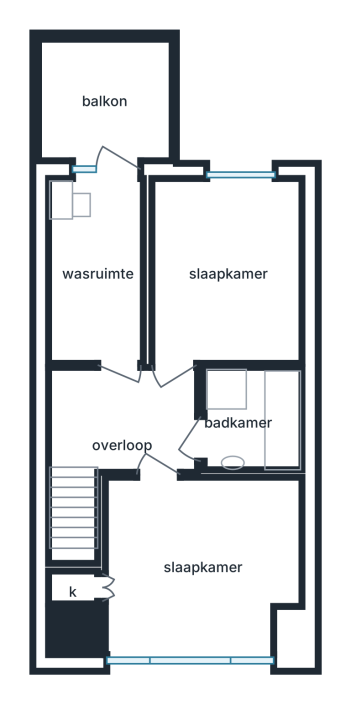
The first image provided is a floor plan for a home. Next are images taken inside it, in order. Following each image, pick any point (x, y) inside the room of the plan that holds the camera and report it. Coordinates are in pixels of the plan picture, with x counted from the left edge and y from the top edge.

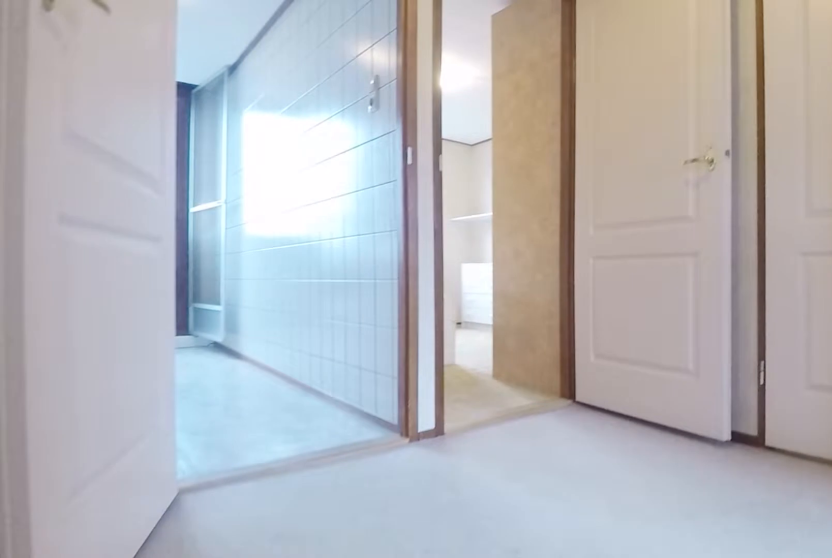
(128, 421)
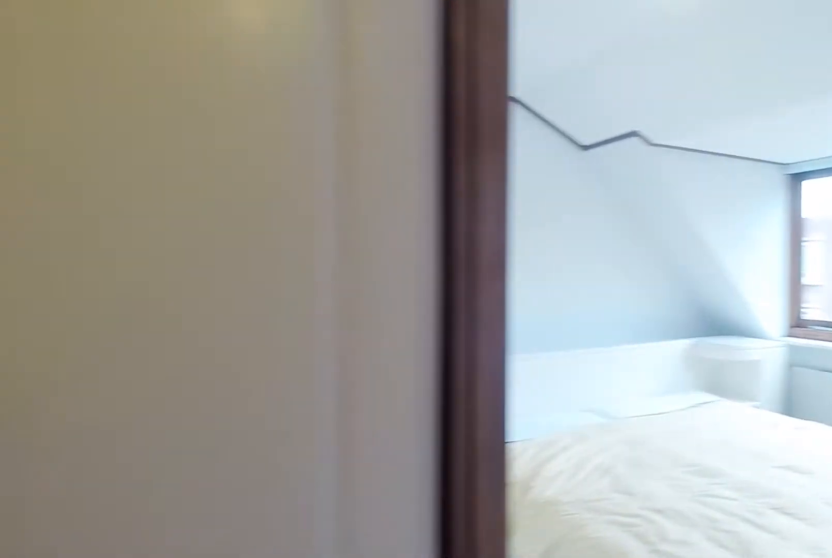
(128, 421)
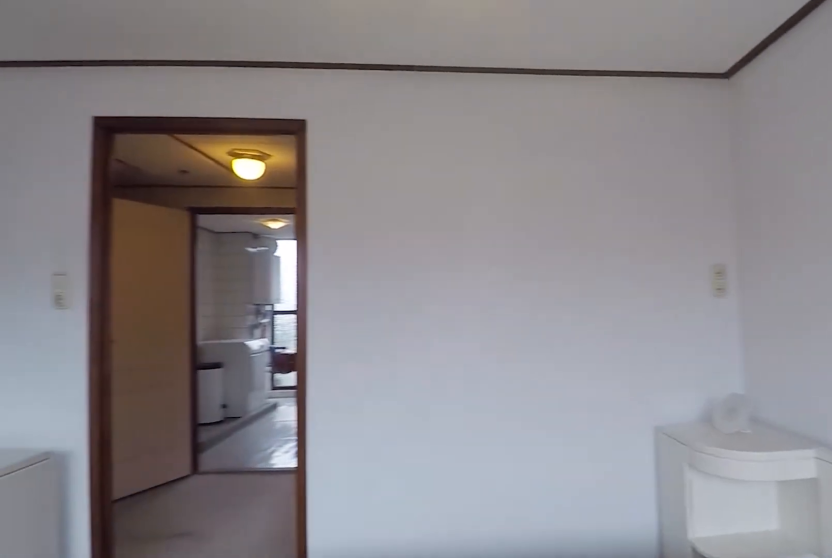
(198, 565)
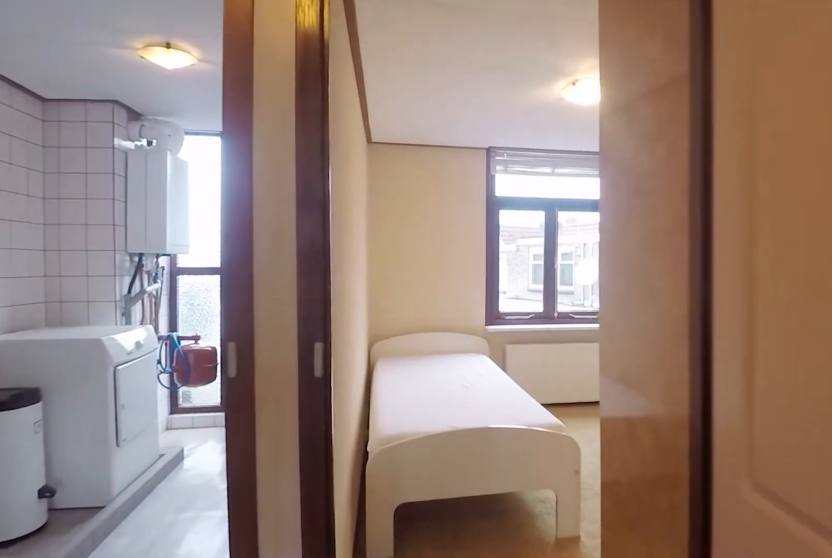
(127, 421)
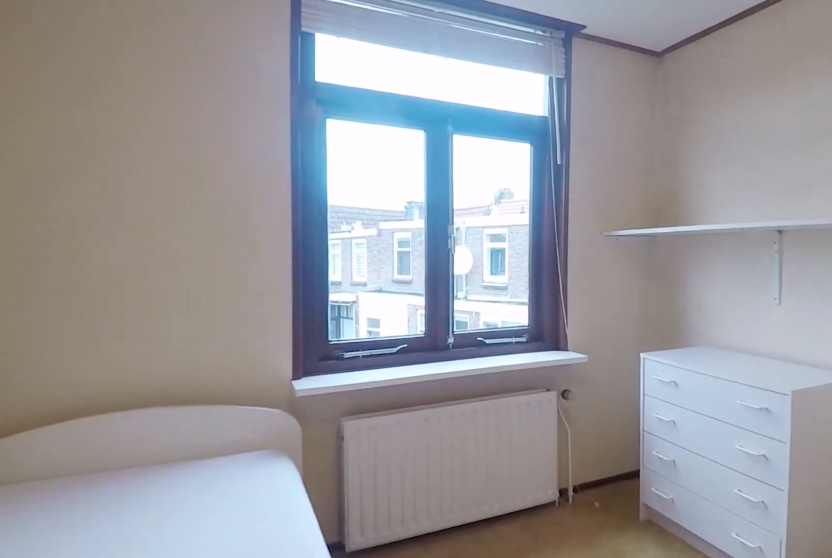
(227, 270)
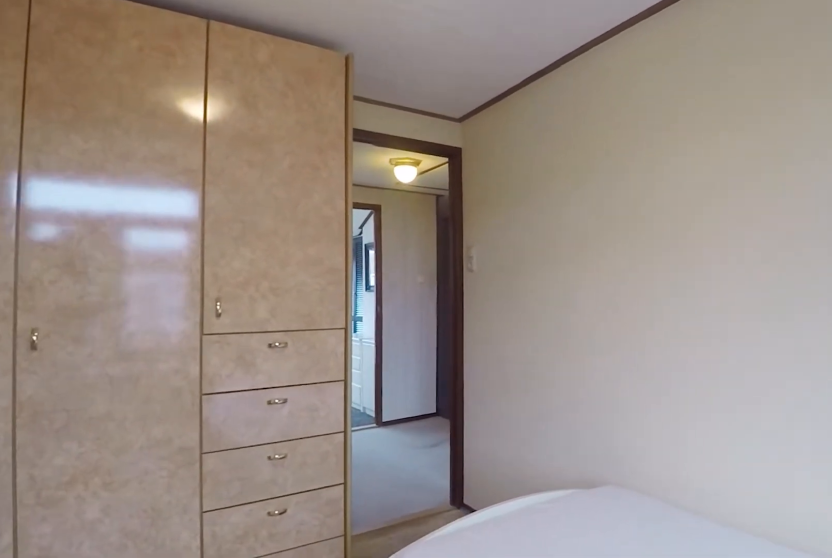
(227, 270)
